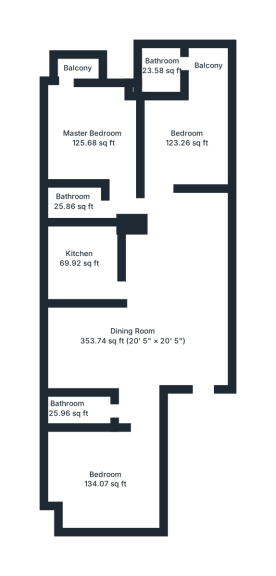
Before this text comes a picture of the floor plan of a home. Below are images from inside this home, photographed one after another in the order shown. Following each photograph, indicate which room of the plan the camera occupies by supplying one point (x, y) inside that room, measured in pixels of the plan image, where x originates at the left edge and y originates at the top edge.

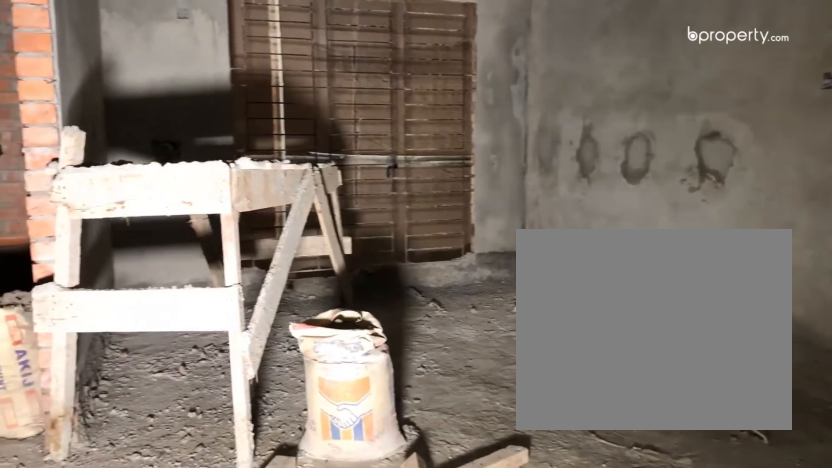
(148, 340)
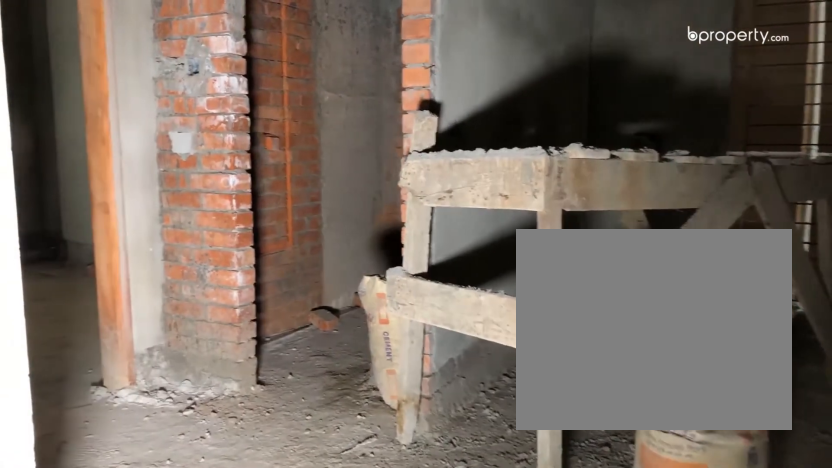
(148, 340)
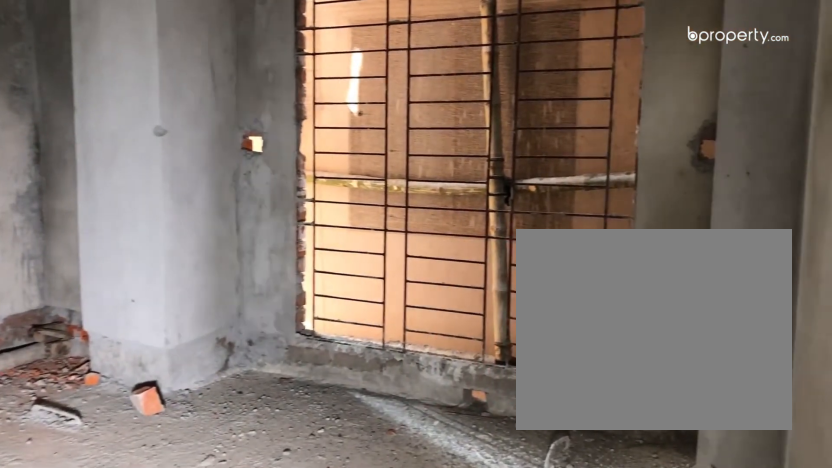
(106, 479)
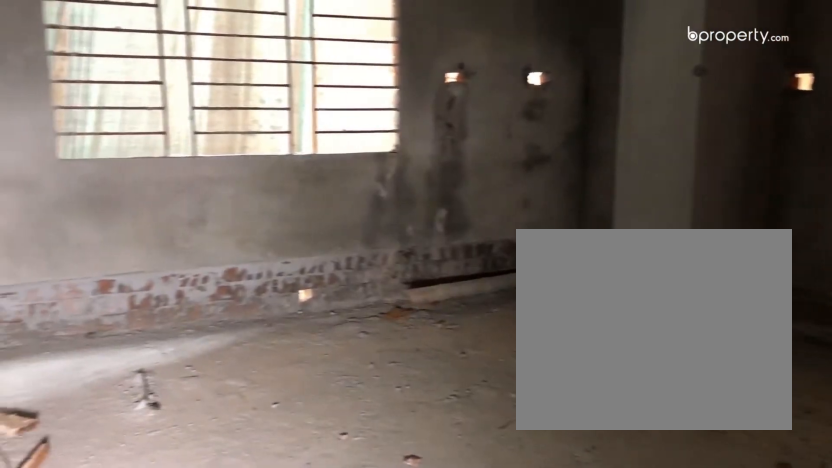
(108, 479)
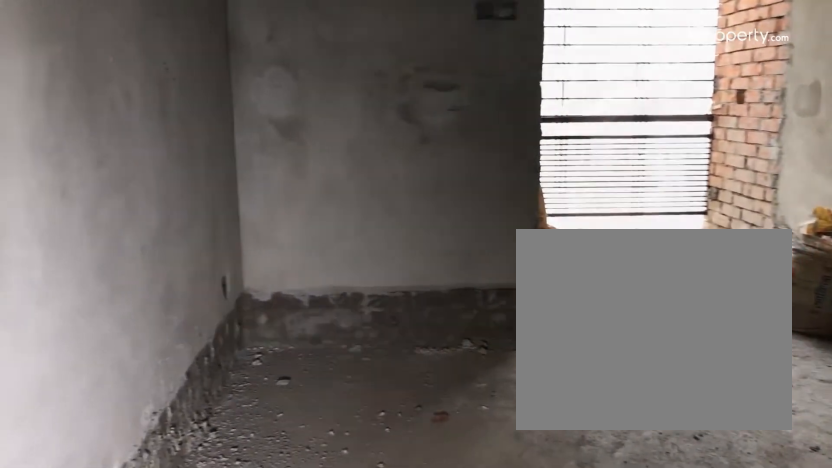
(186, 138)
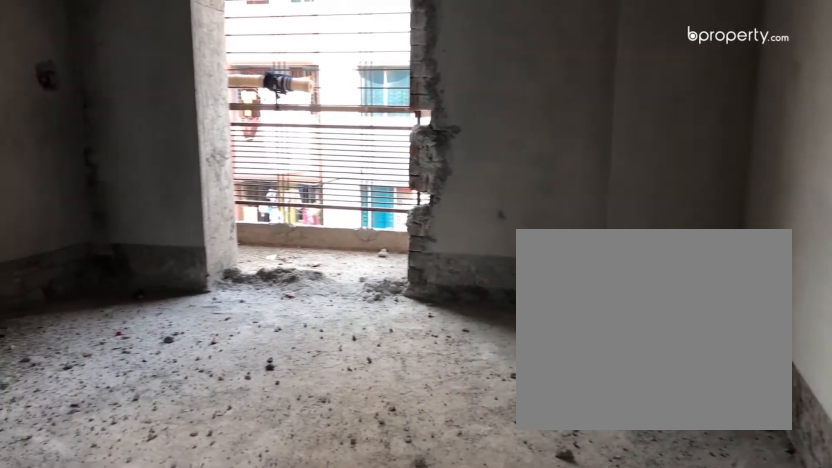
(91, 141)
